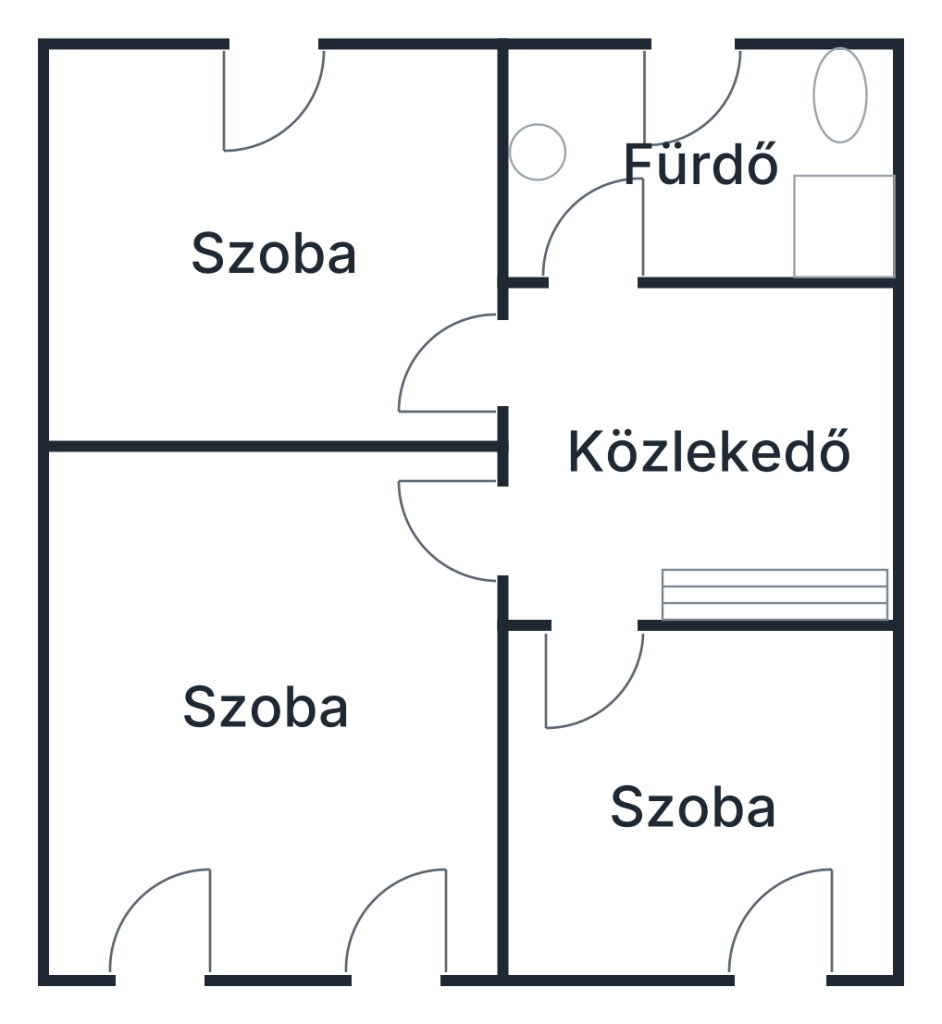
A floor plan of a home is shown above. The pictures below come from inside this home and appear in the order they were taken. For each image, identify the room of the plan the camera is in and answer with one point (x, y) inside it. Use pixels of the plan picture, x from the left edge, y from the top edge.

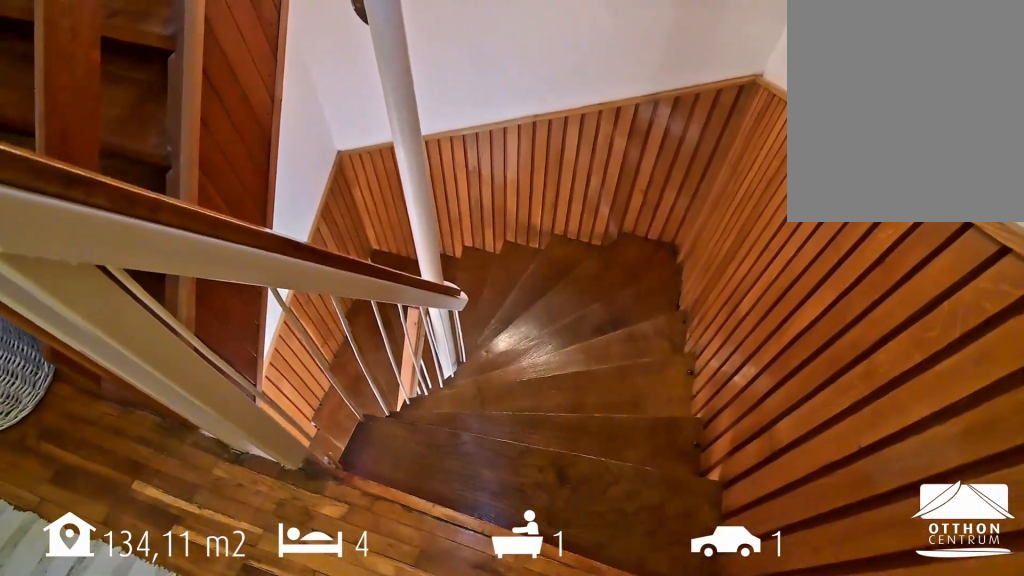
(699, 455)
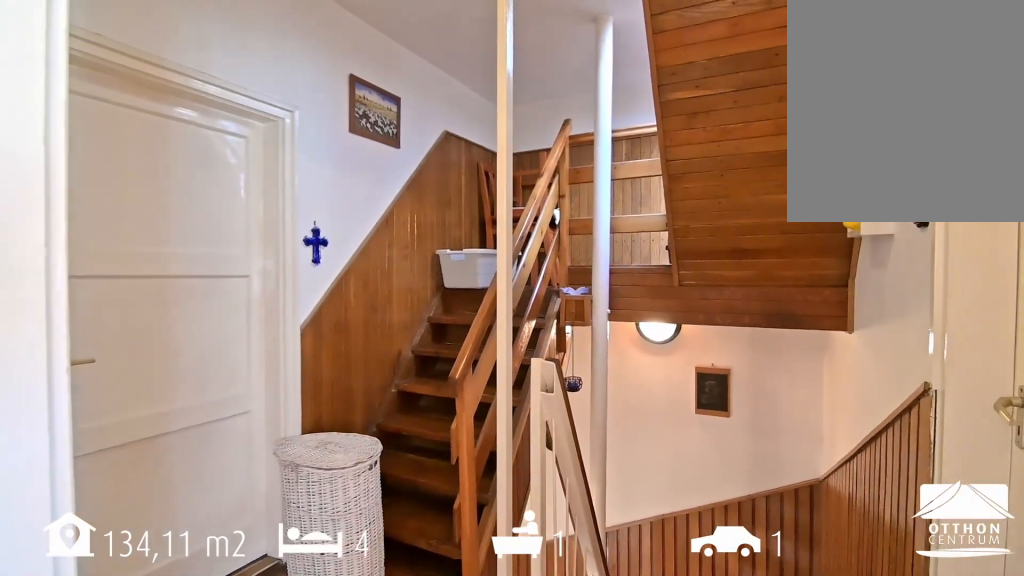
(699, 455)
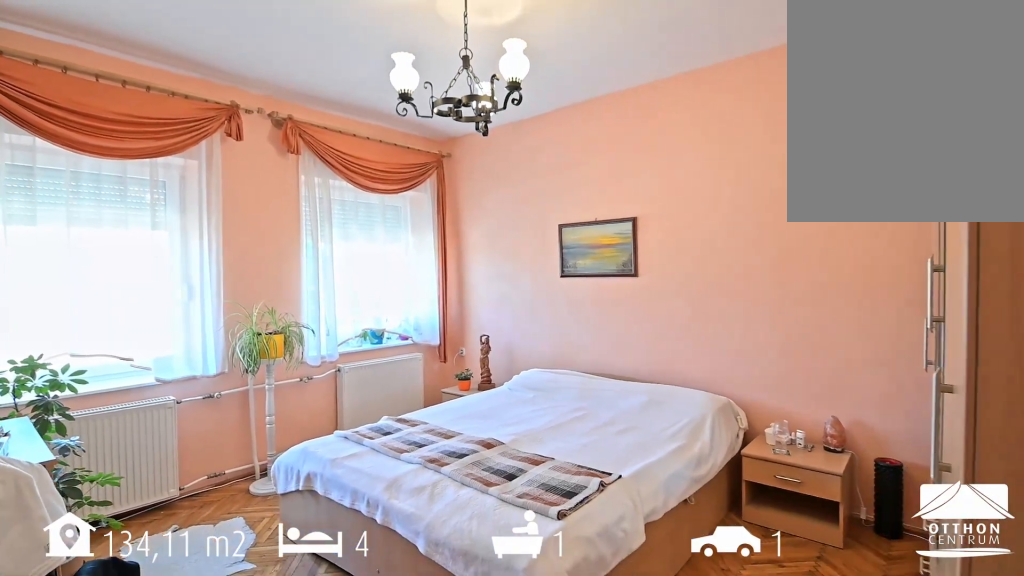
(274, 723)
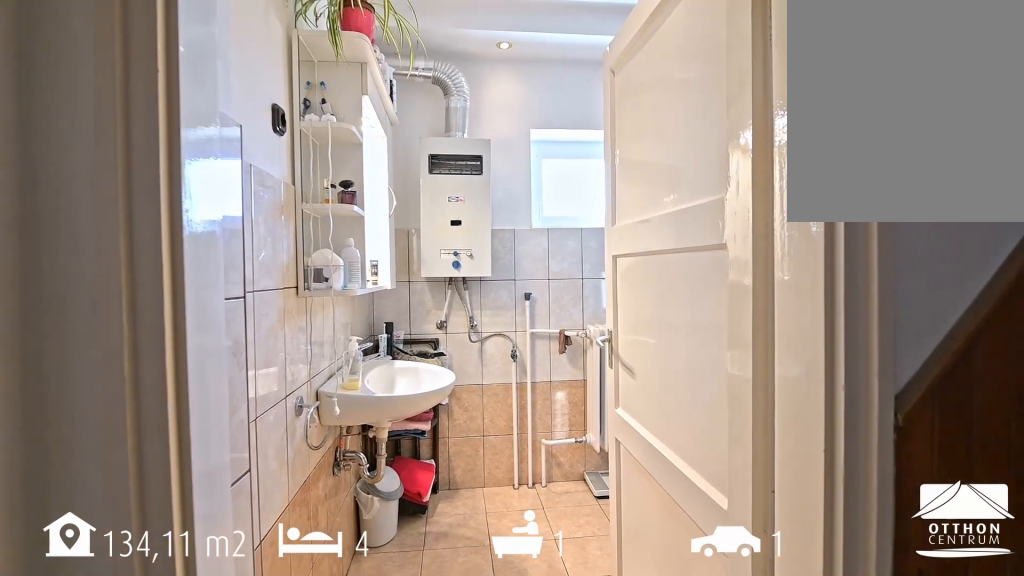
(690, 168)
